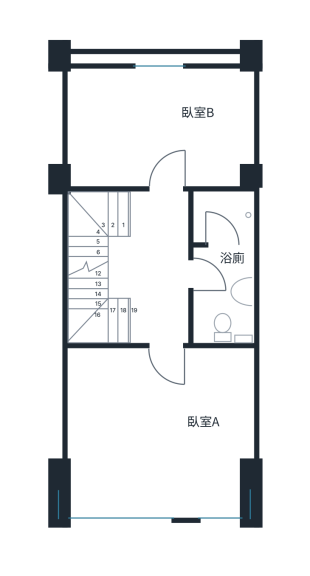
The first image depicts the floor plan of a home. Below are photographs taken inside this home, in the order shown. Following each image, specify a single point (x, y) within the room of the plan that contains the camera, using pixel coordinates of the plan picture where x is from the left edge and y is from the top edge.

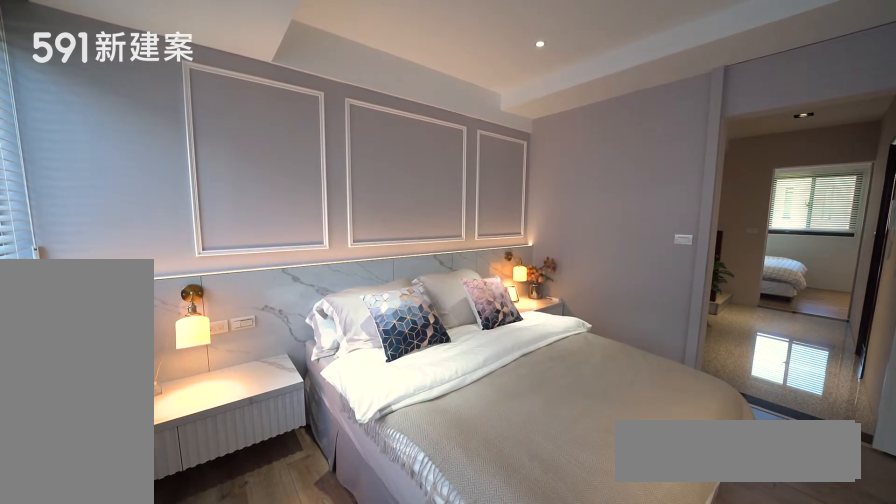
(160, 433)
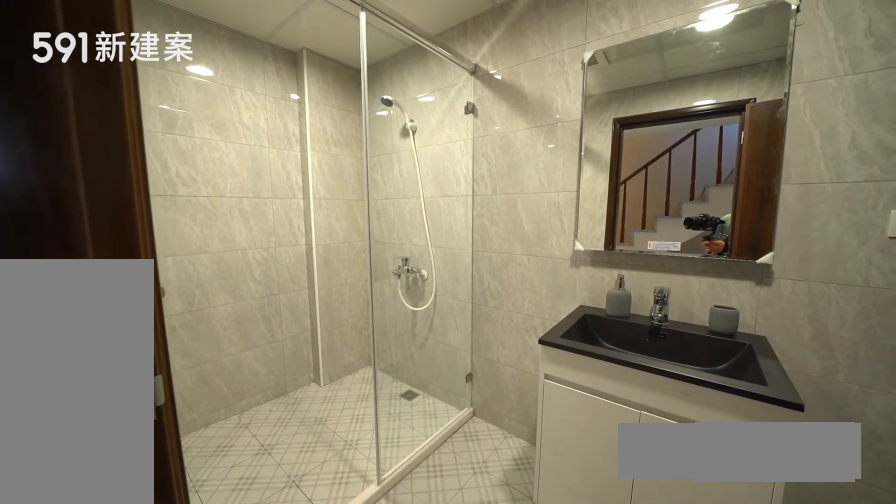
(221, 267)
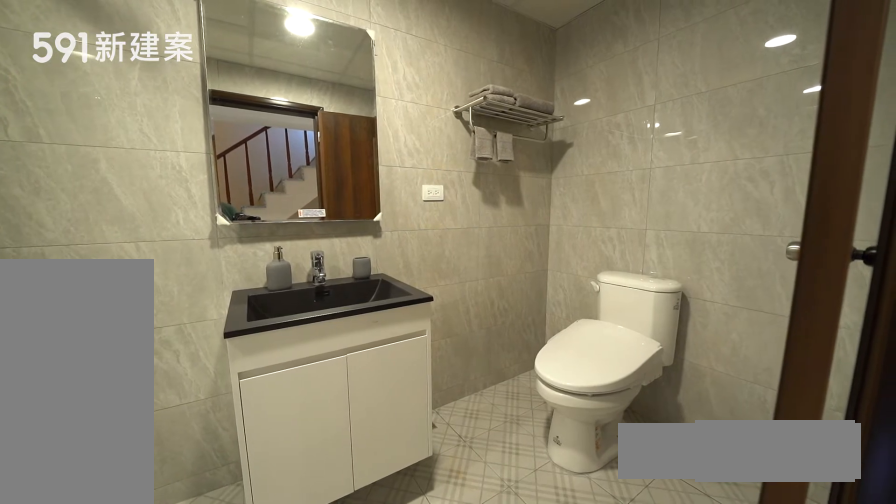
(221, 267)
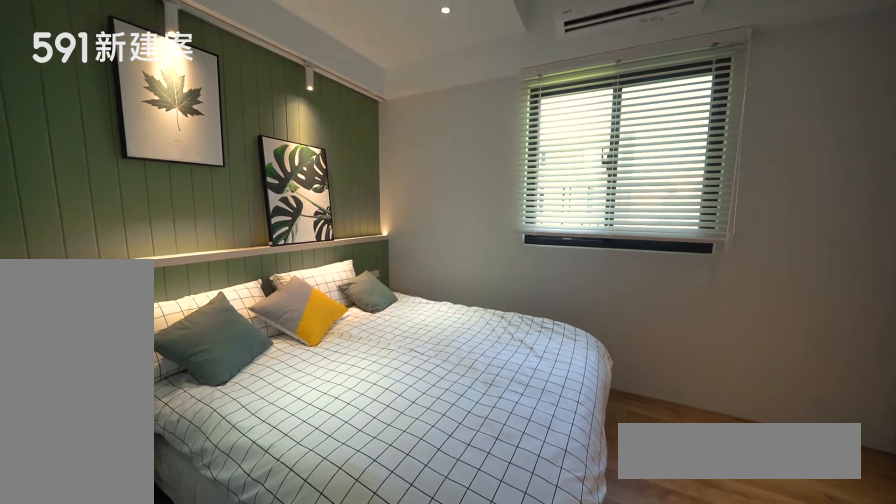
(160, 127)
